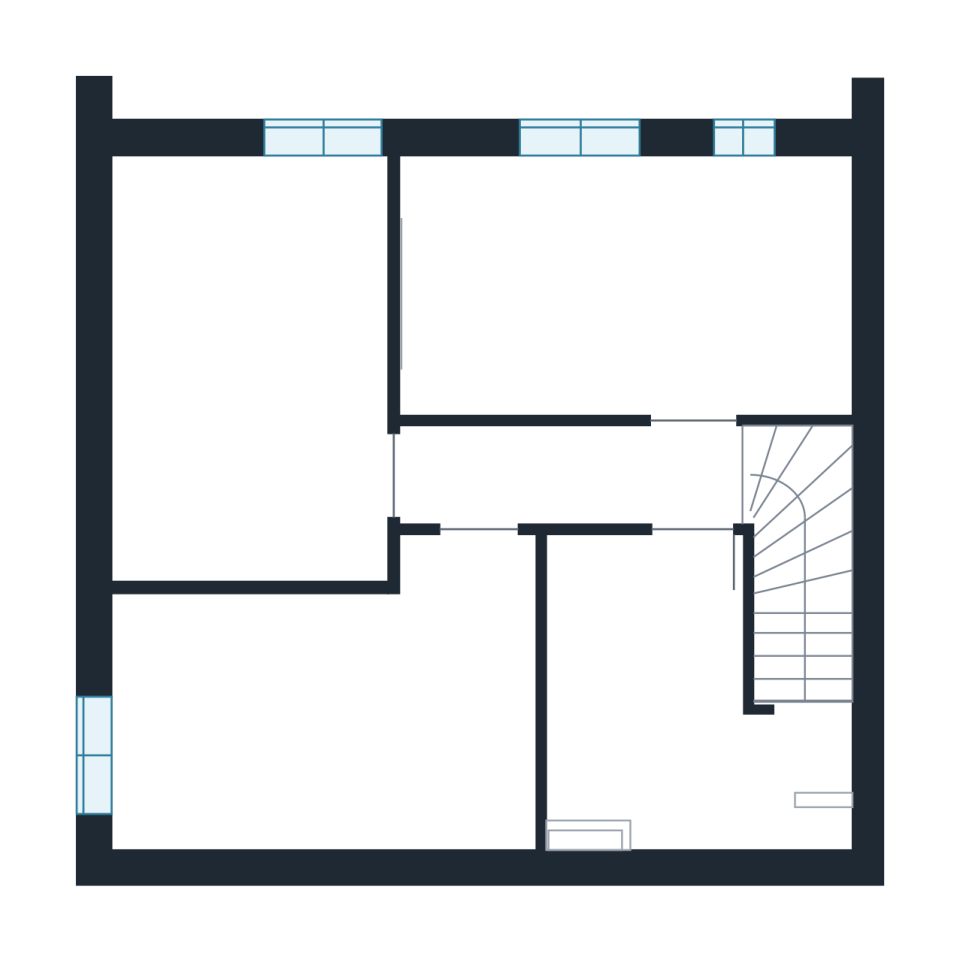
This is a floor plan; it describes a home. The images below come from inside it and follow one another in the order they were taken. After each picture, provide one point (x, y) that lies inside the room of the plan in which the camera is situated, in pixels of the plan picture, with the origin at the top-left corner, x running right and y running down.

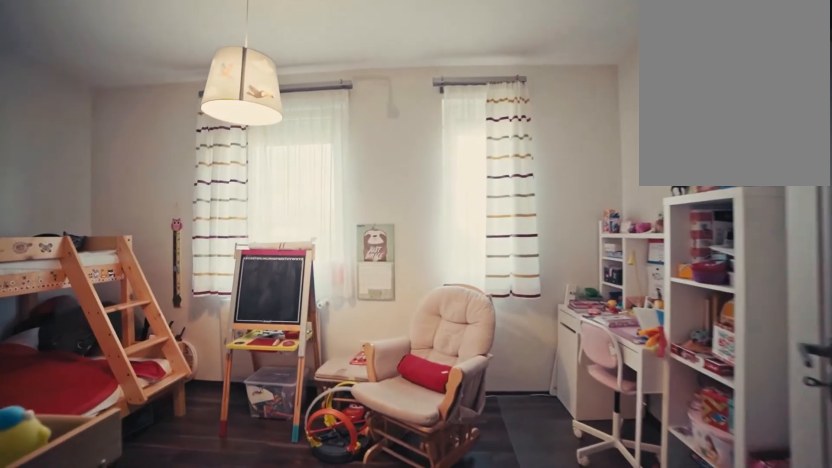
(578, 368)
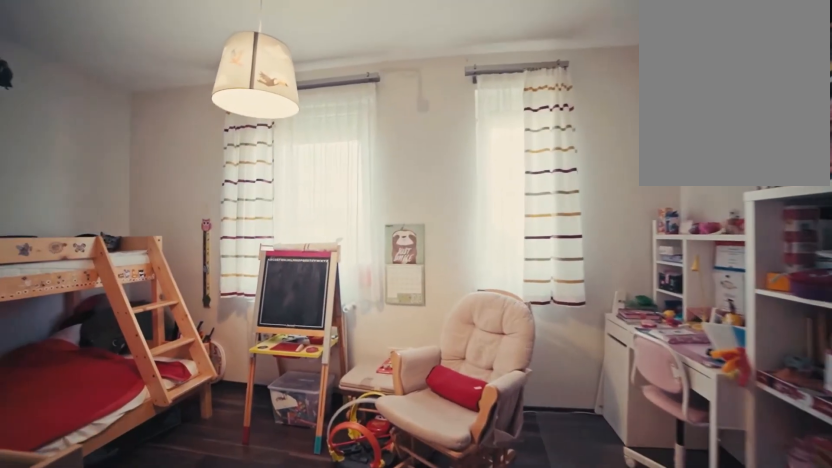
(576, 346)
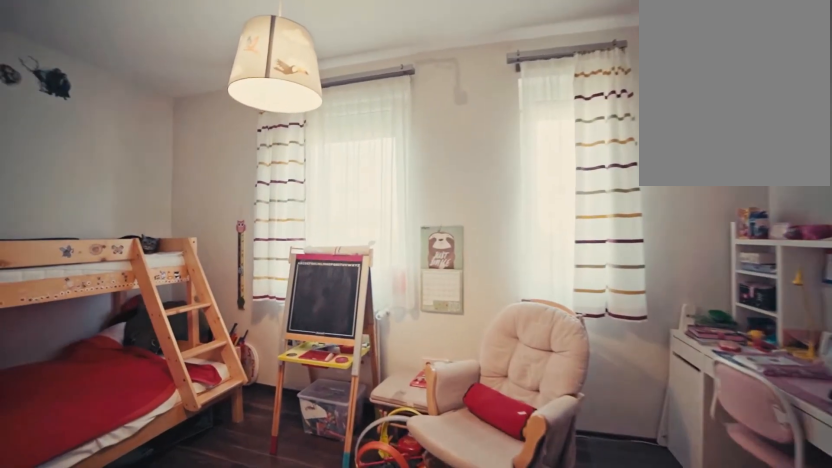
(572, 322)
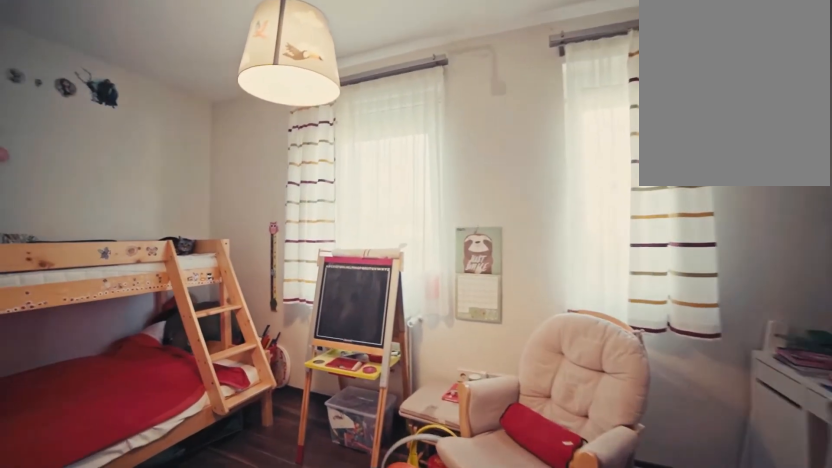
(571, 300)
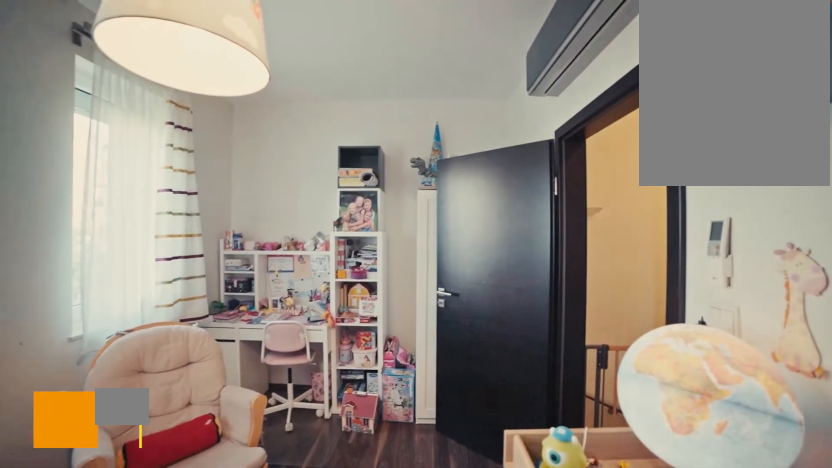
(494, 351)
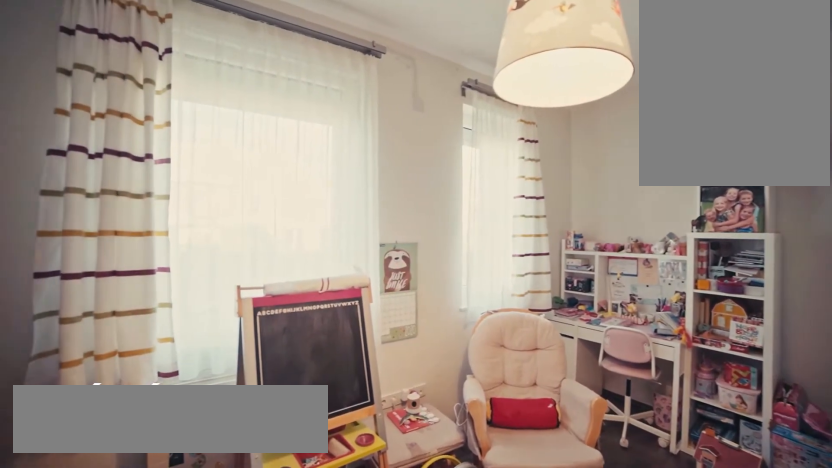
(494, 350)
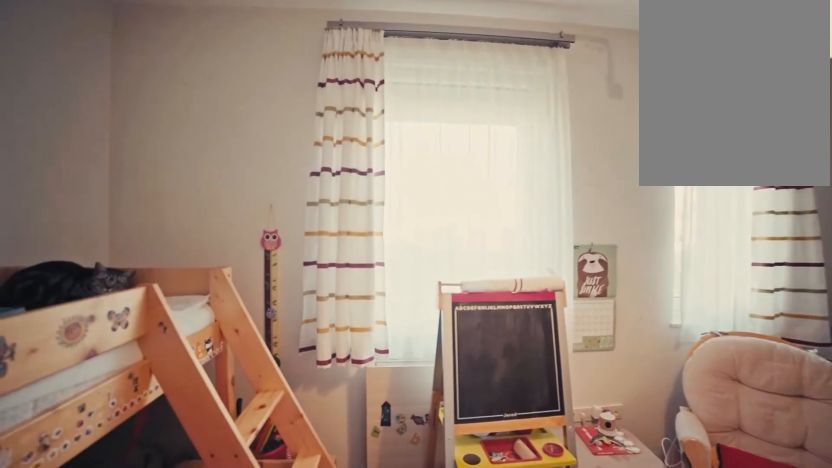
(495, 351)
